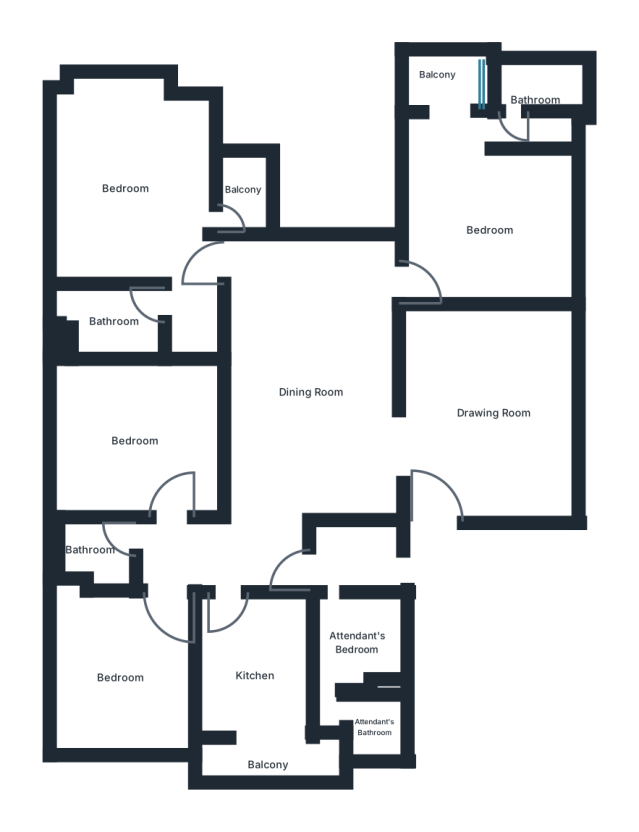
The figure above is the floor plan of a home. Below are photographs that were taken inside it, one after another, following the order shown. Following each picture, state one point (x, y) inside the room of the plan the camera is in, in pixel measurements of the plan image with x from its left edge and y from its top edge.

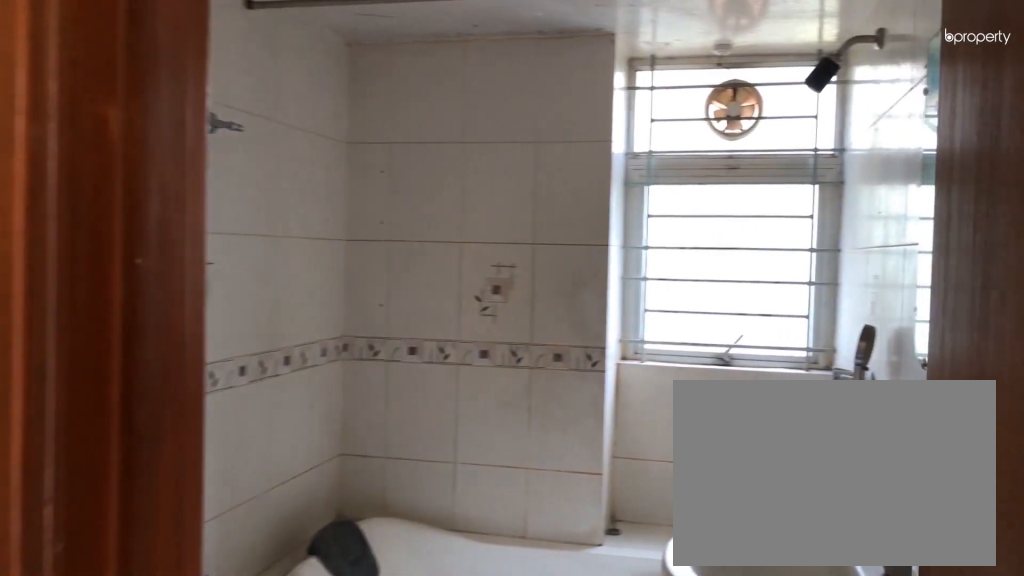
(112, 321)
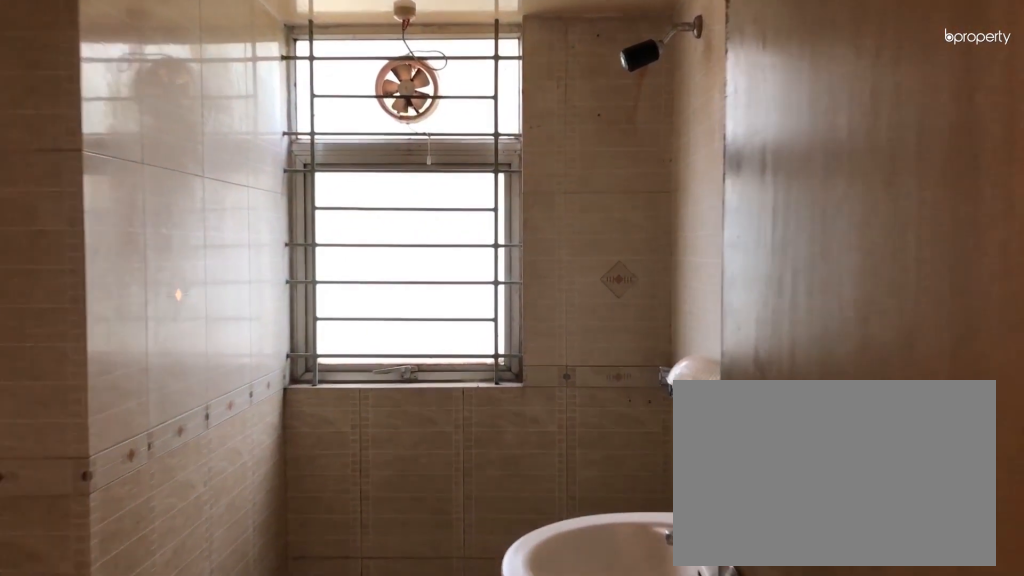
(87, 551)
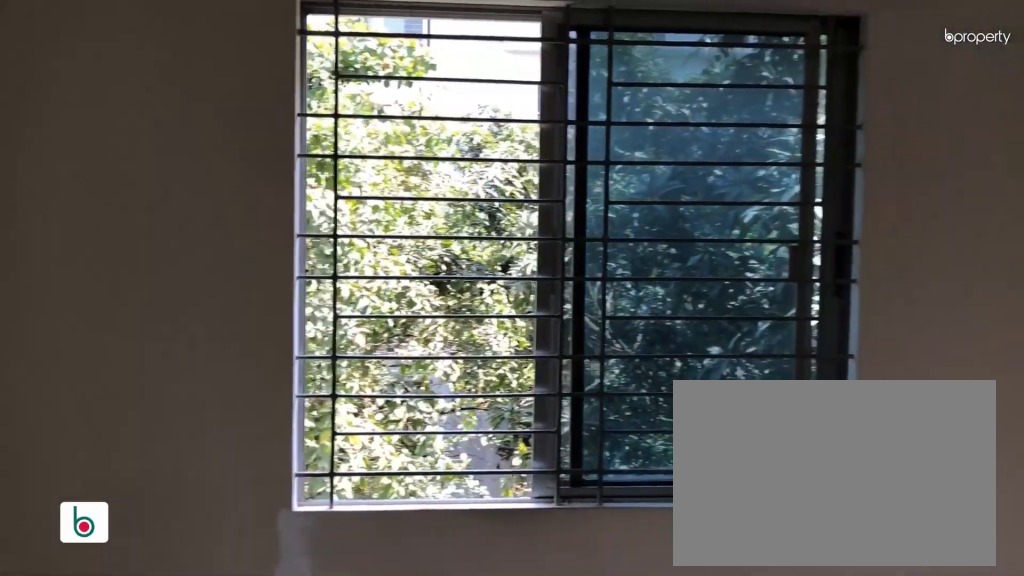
(119, 679)
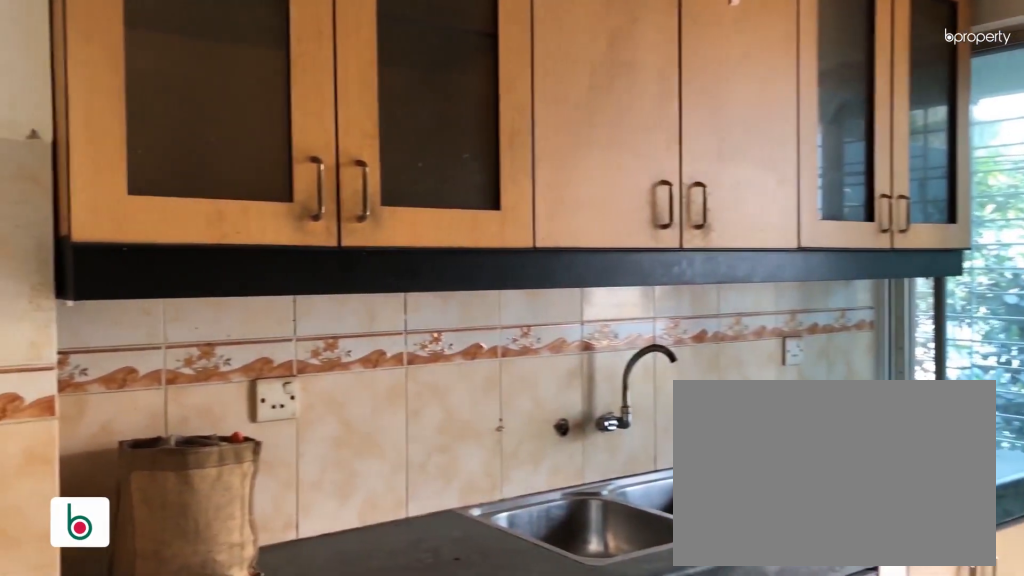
(255, 676)
